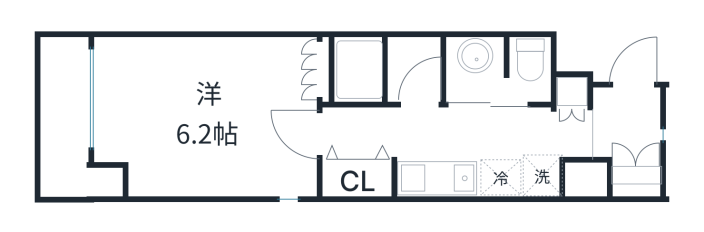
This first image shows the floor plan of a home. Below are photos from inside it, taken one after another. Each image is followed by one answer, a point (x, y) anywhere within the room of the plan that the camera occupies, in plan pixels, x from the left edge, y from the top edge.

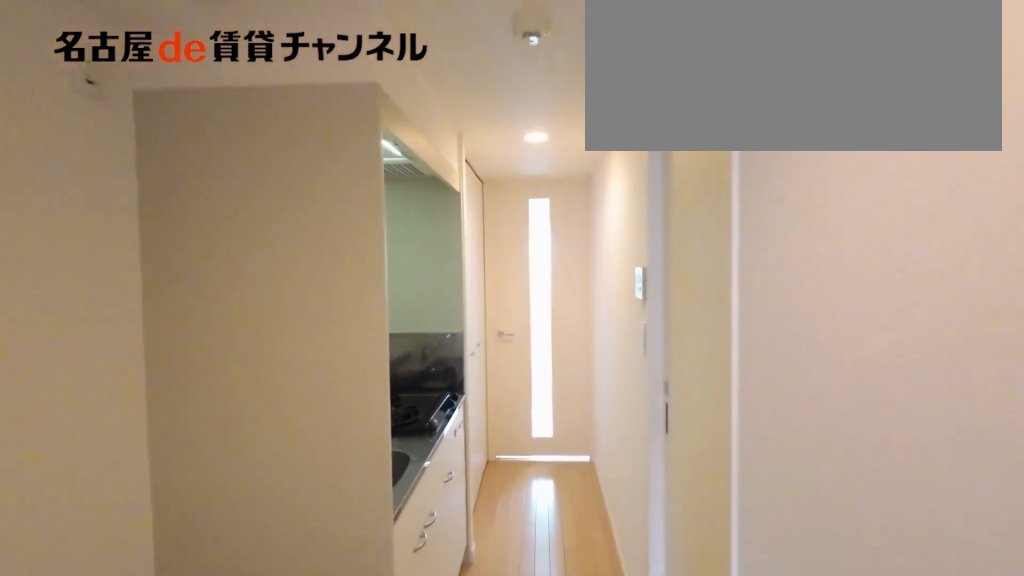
(626, 135)
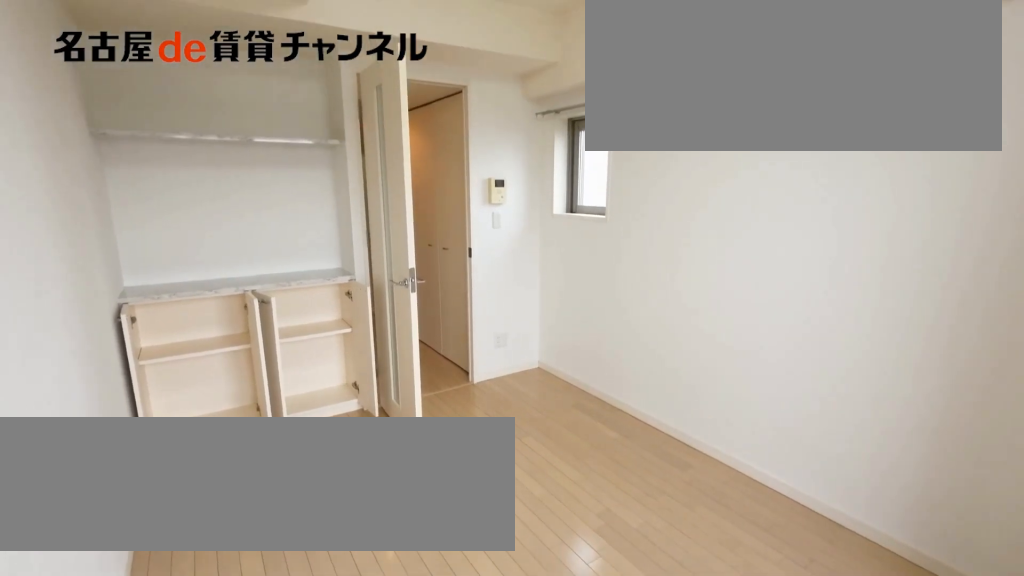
(205, 115)
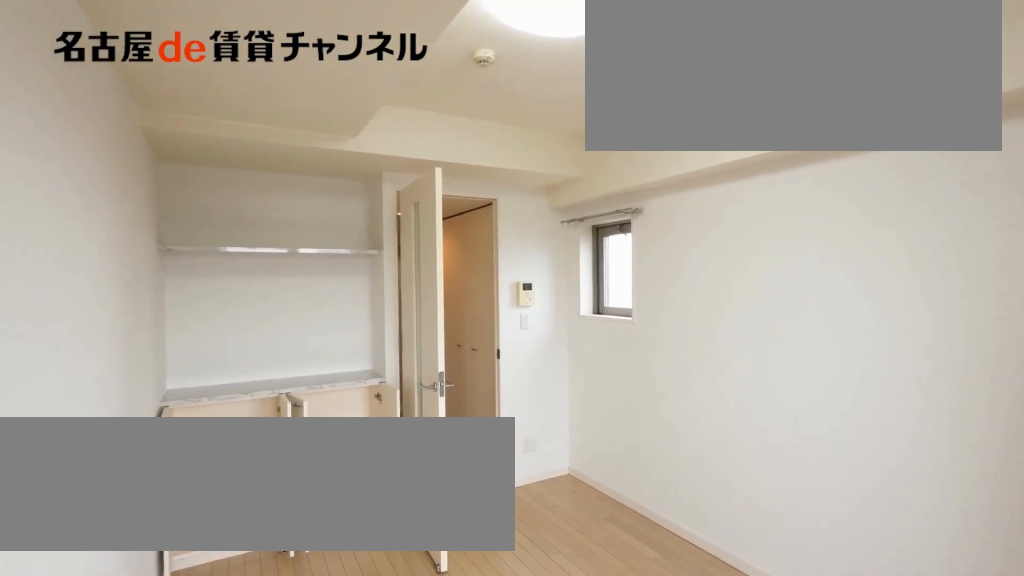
(205, 115)
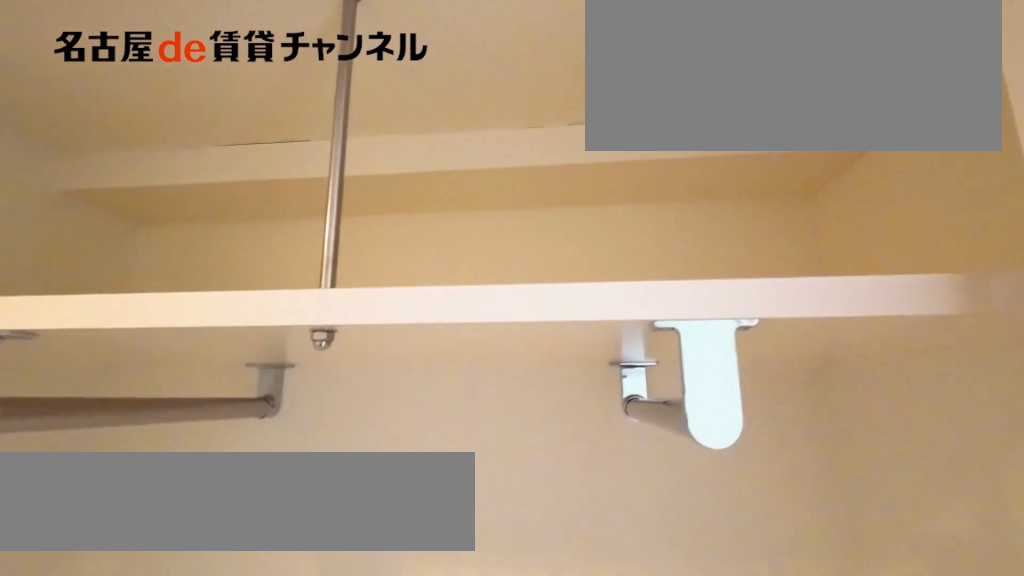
(359, 177)
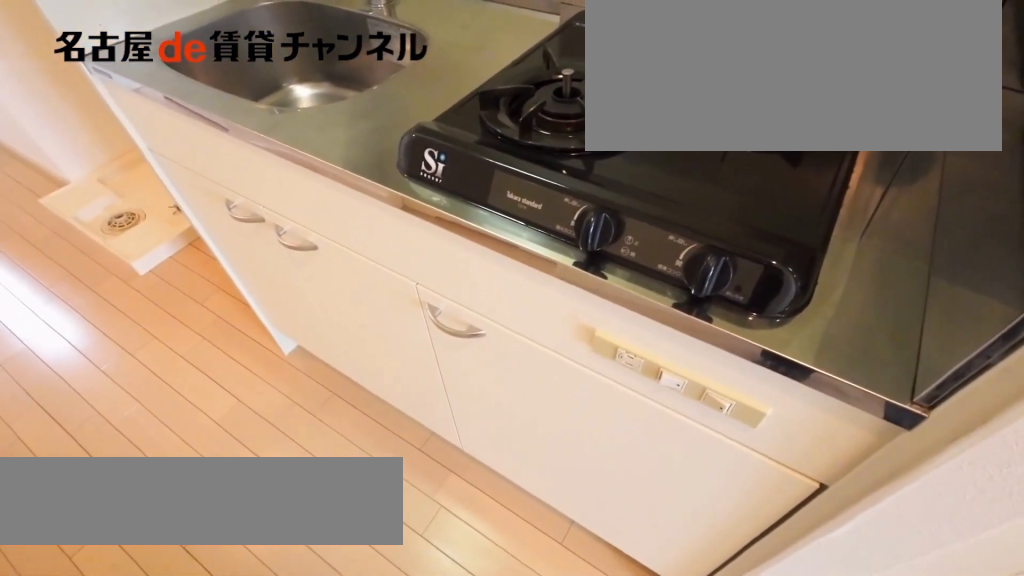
(455, 178)
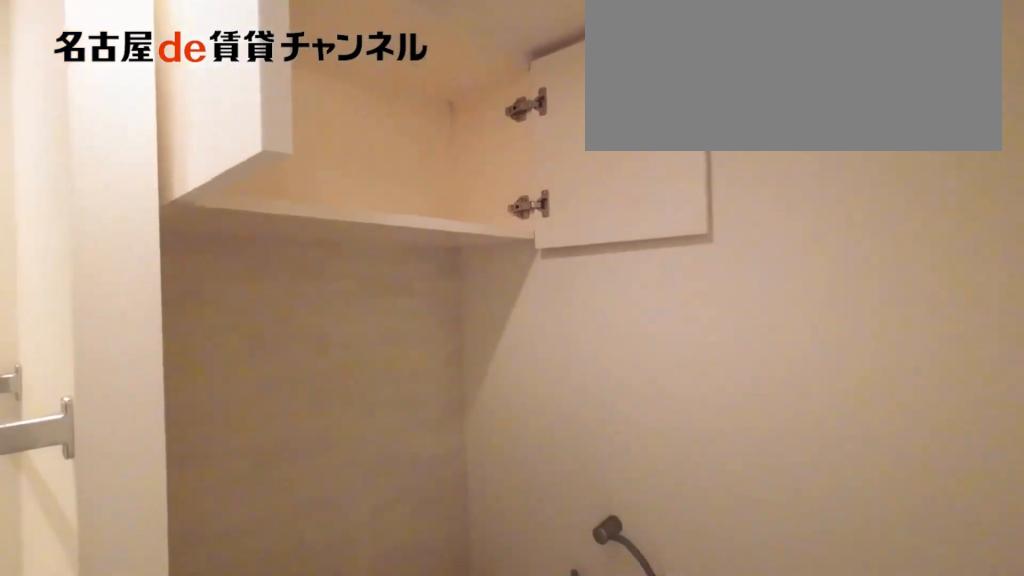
(498, 71)
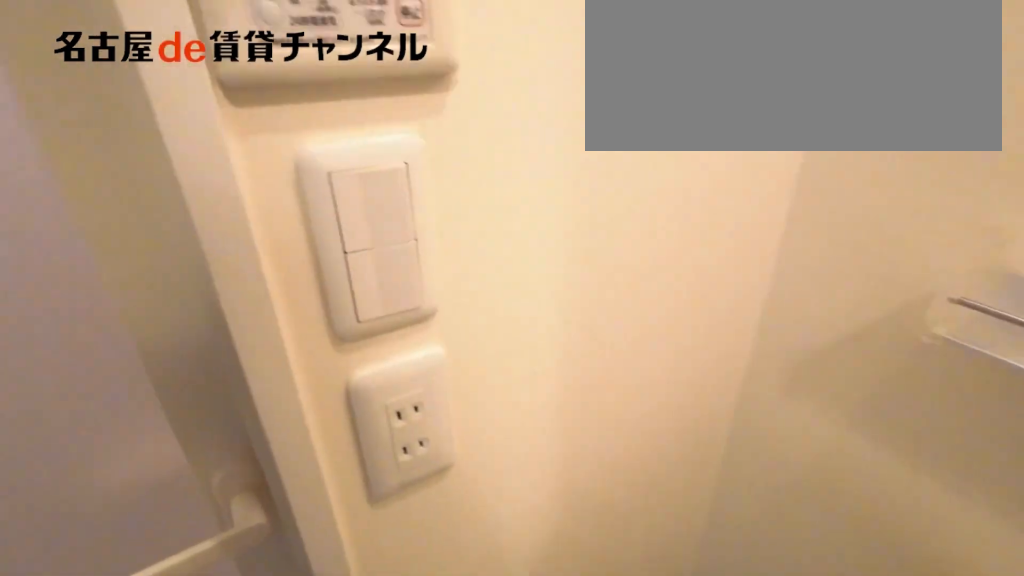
(498, 71)
